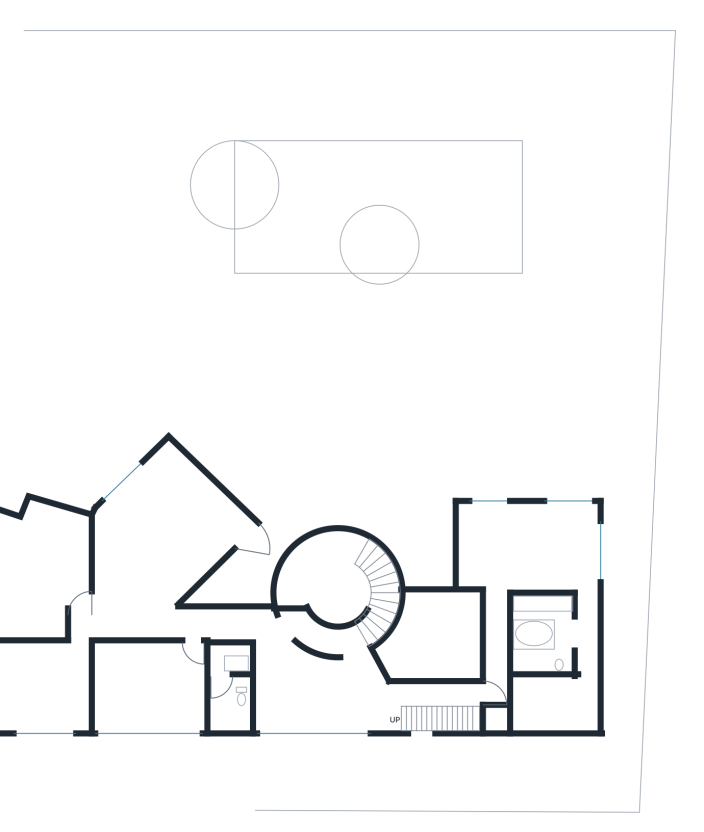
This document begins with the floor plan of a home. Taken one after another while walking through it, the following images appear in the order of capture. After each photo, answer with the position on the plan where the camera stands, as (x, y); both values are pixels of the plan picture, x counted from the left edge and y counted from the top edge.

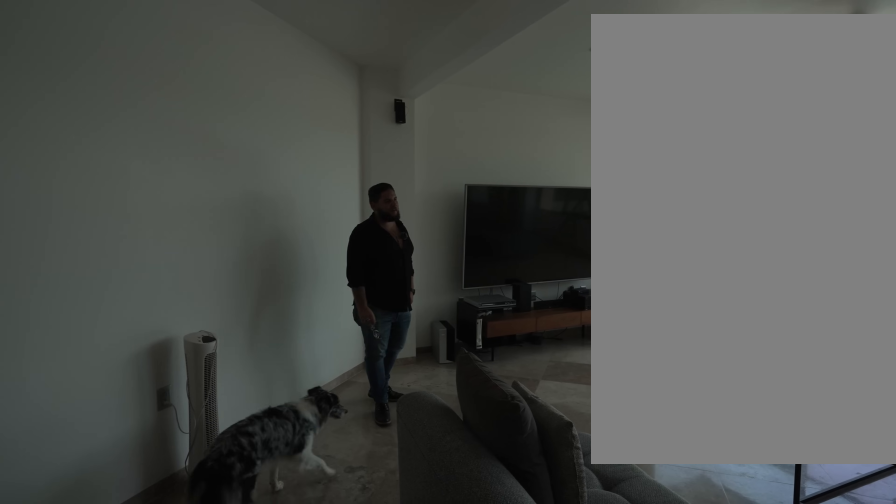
(148, 614)
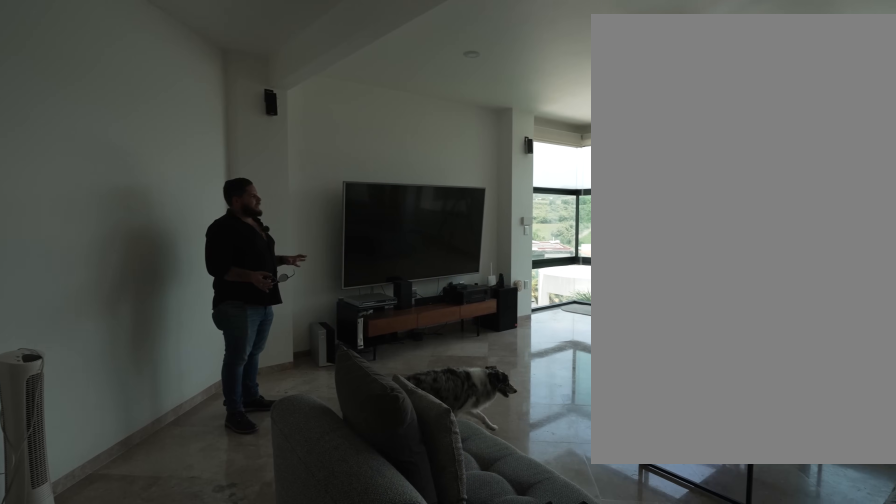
(146, 599)
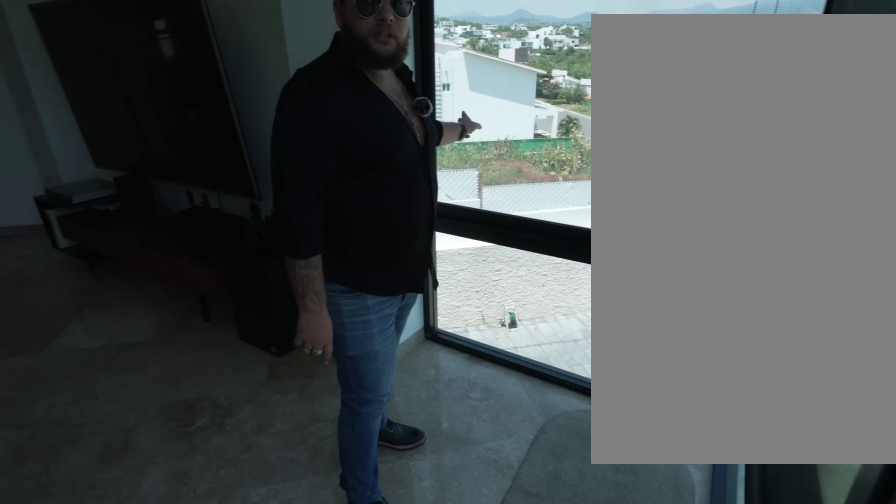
(169, 472)
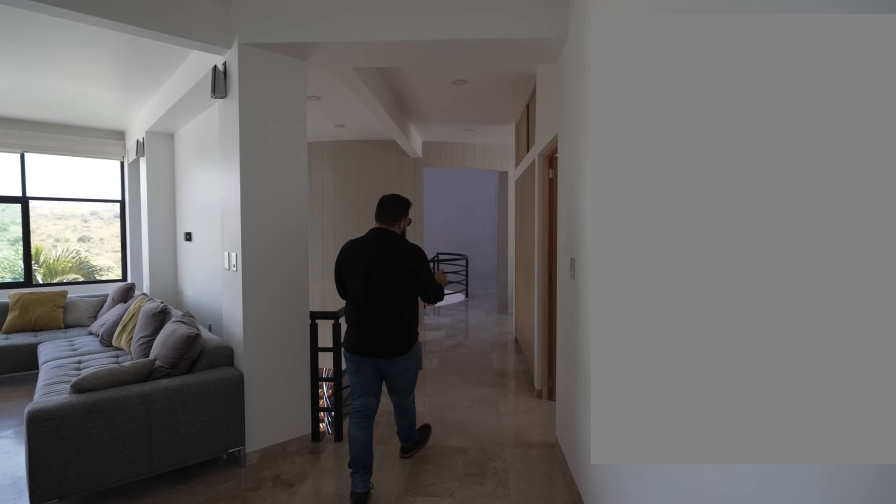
(184, 622)
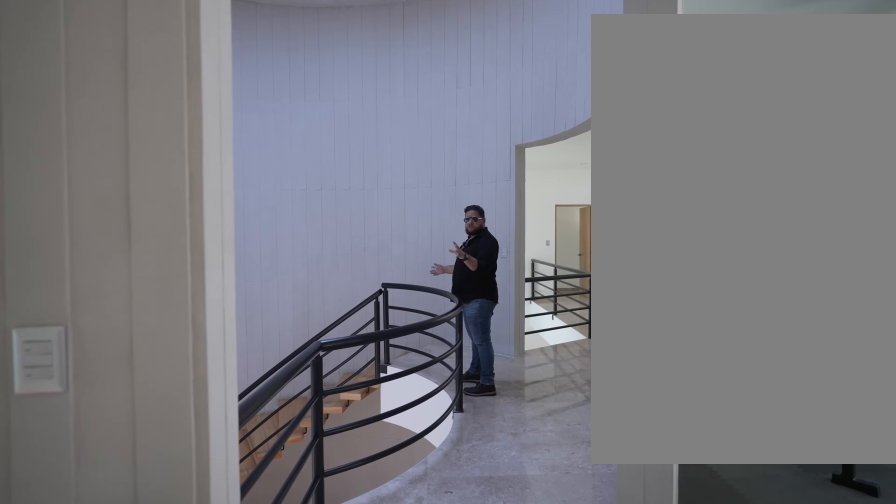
(285, 630)
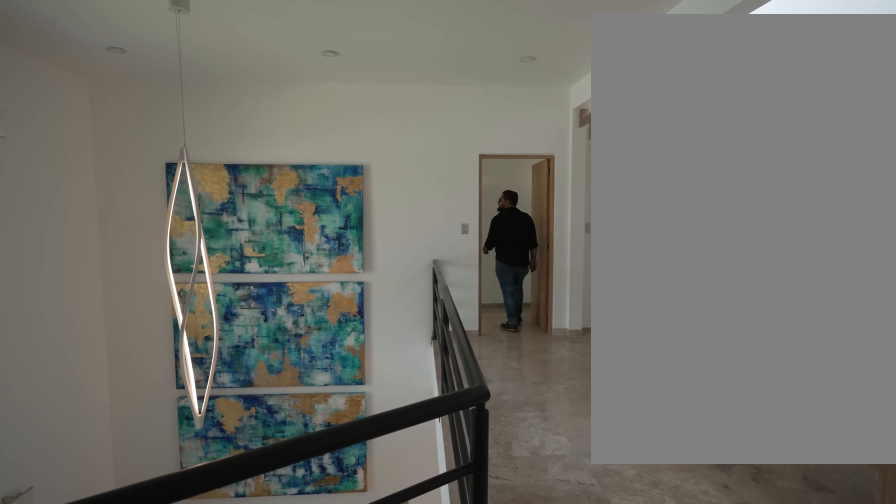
(326, 634)
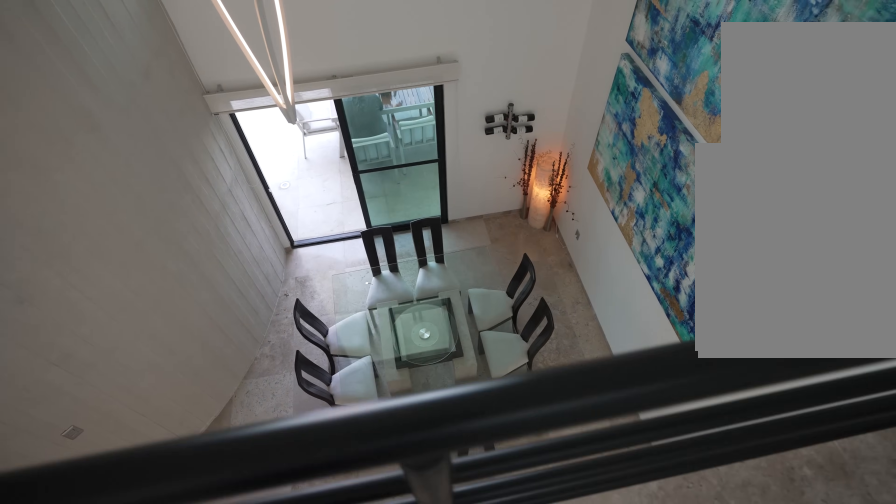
(438, 697)
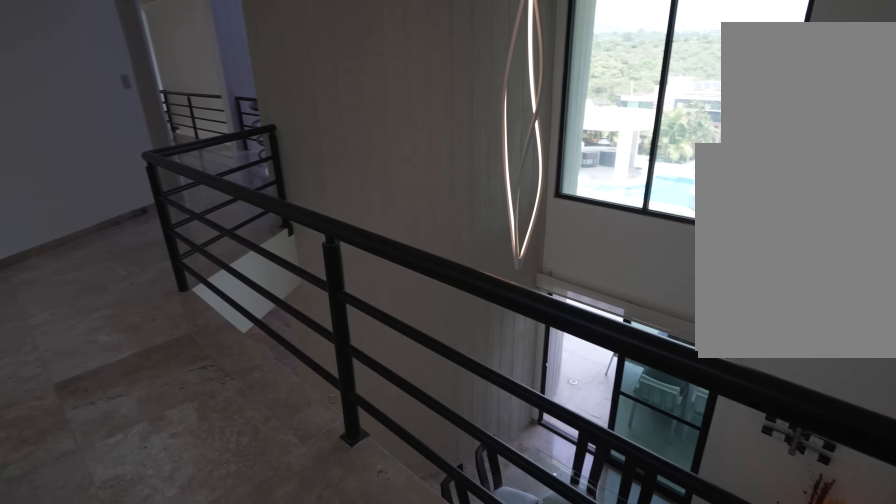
(436, 697)
